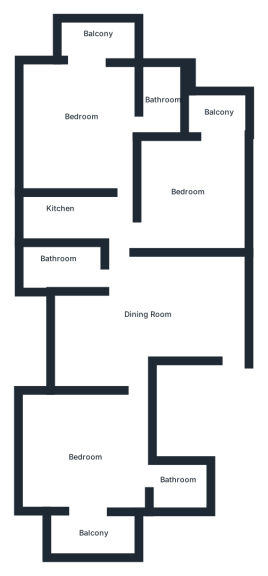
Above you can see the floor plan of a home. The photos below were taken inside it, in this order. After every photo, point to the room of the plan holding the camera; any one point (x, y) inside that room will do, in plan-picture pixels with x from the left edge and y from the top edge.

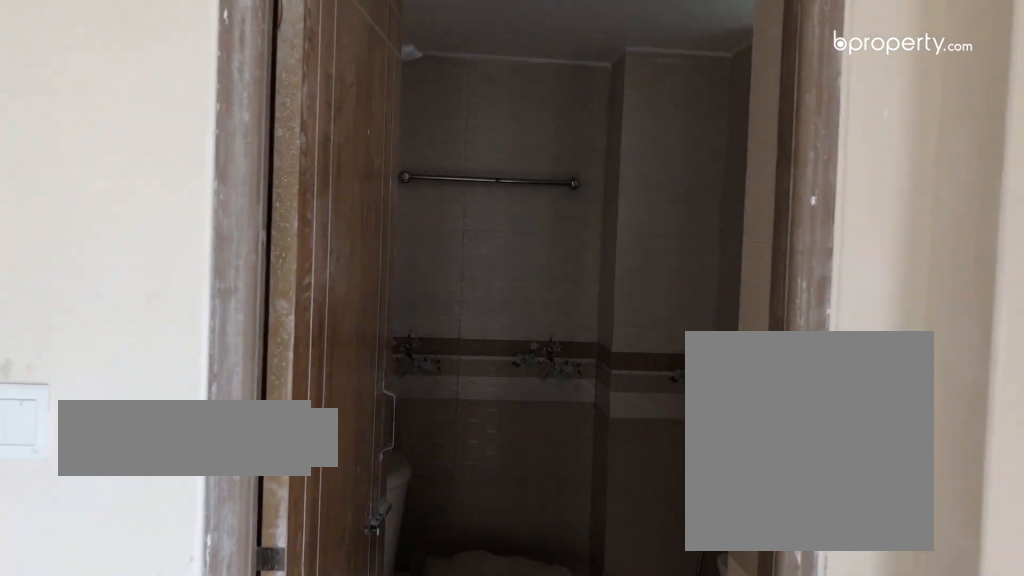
(96, 488)
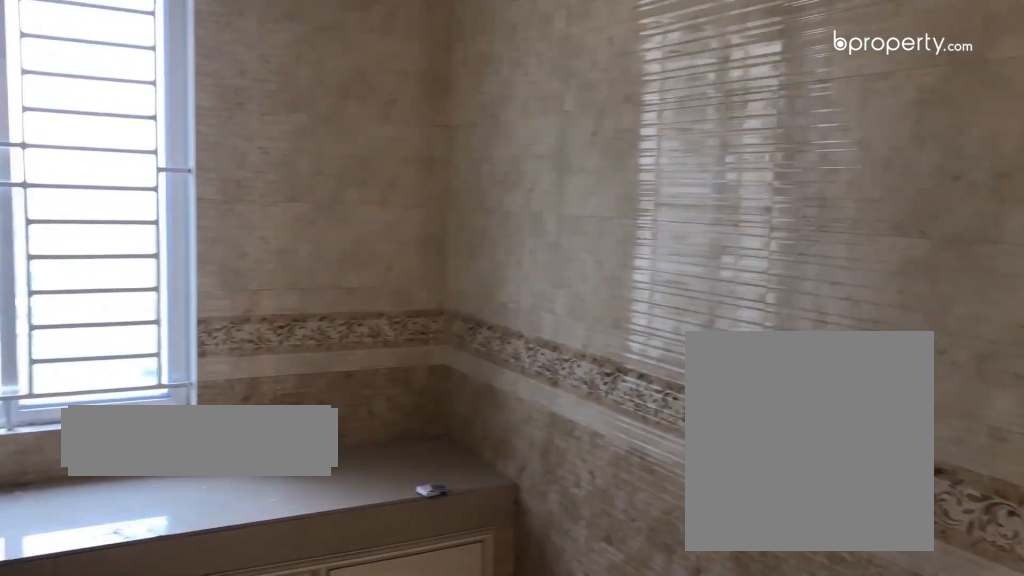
(61, 217)
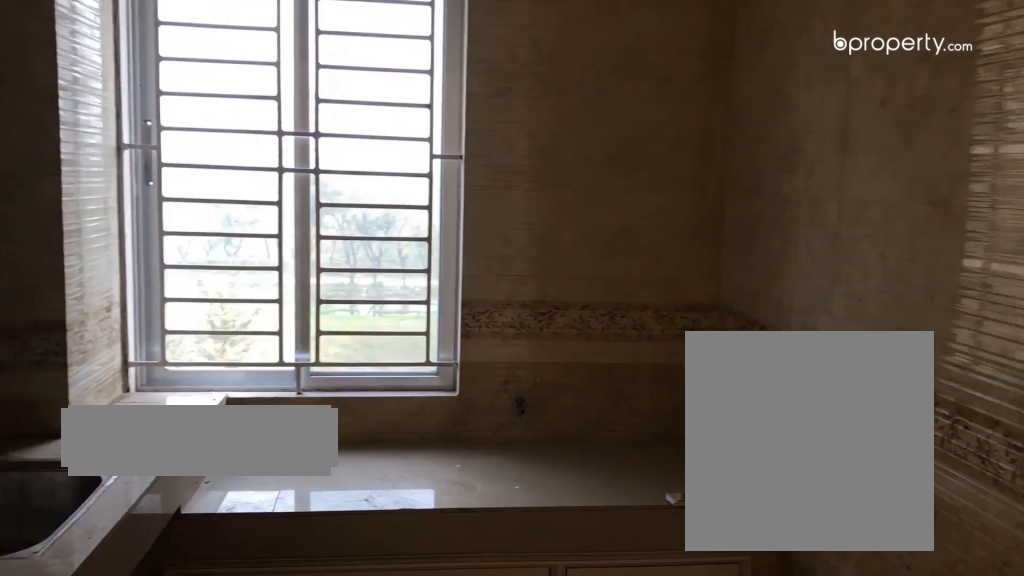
(61, 217)
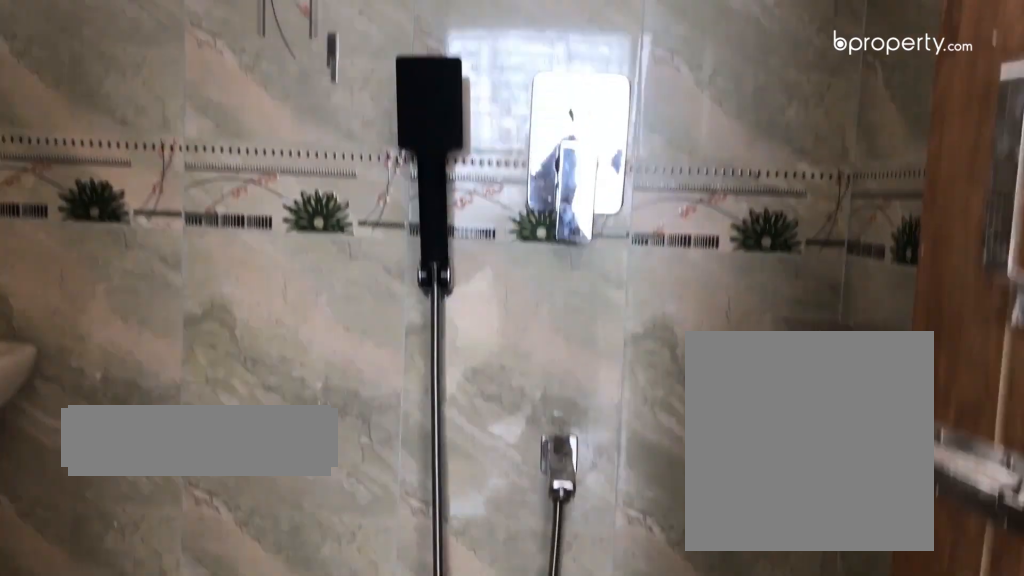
(159, 99)
